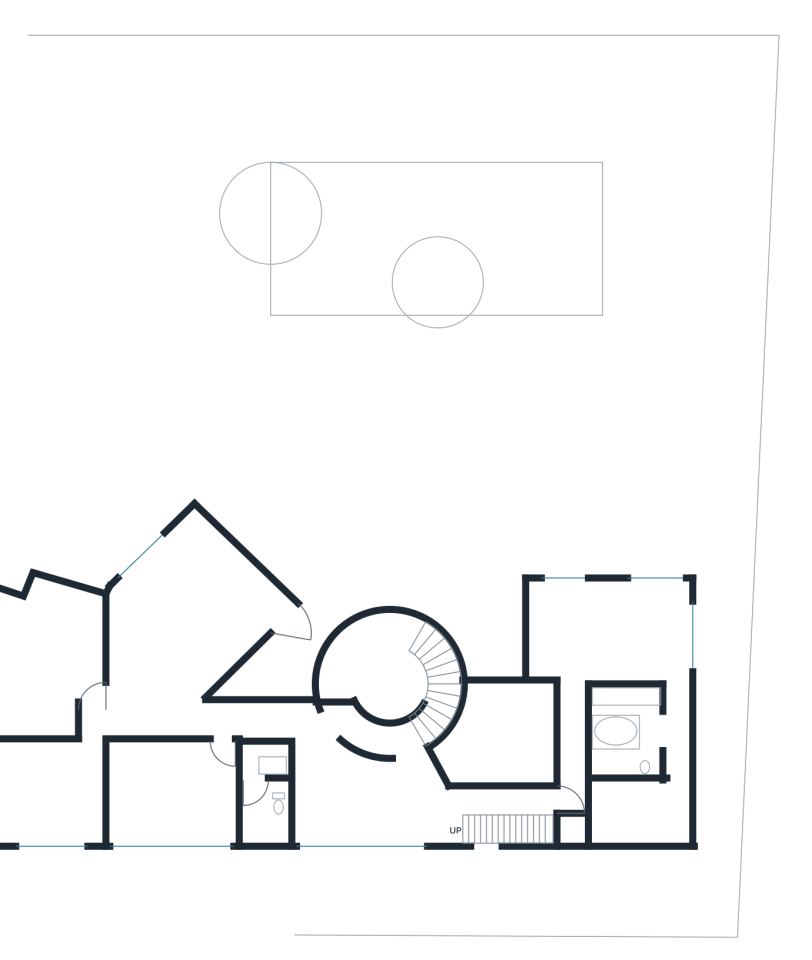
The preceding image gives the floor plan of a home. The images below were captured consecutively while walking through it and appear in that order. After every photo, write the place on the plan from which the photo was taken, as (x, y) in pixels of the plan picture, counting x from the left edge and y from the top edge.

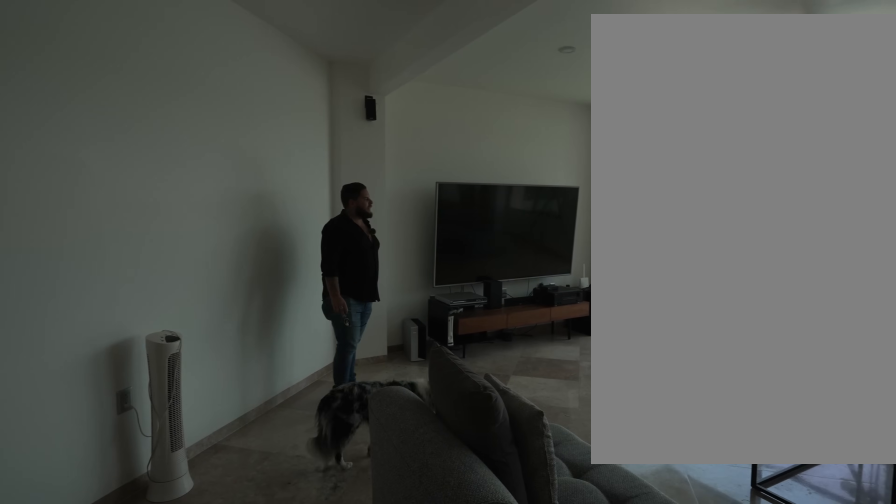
(167, 700)
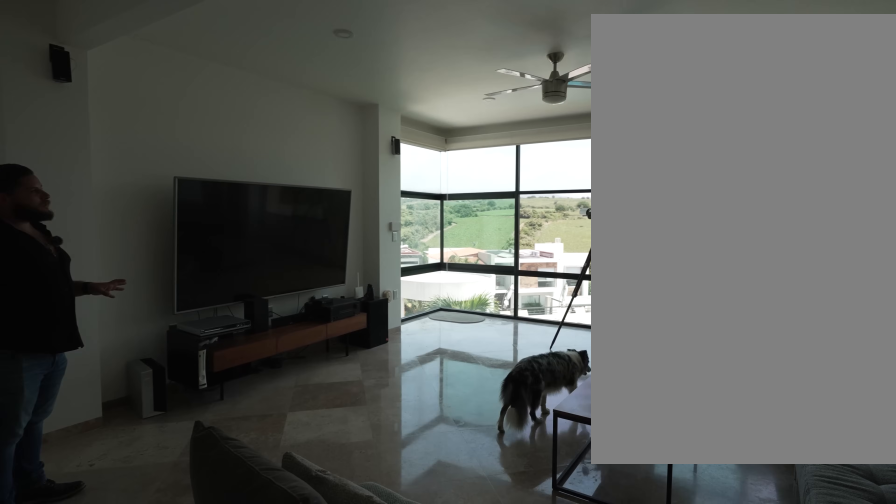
(169, 667)
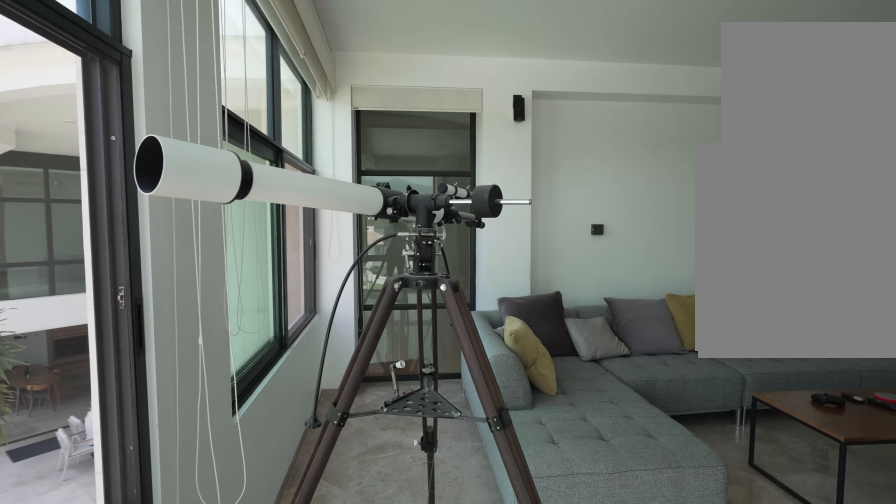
(189, 556)
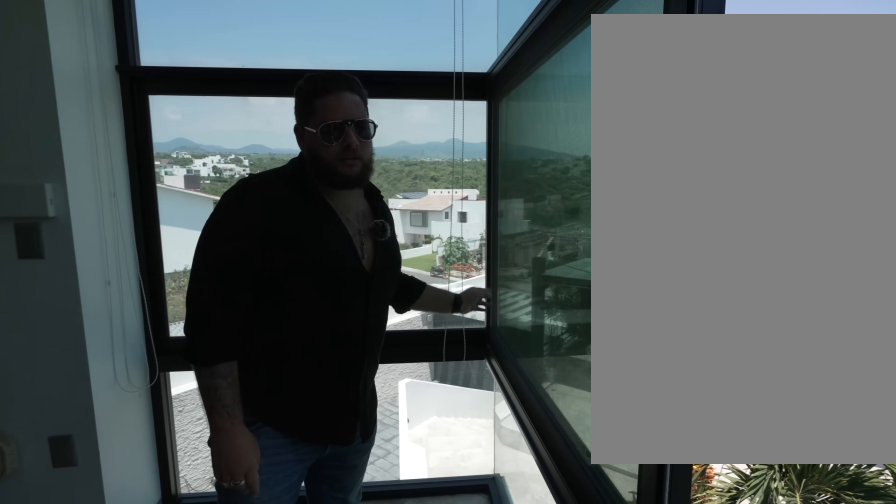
(195, 545)
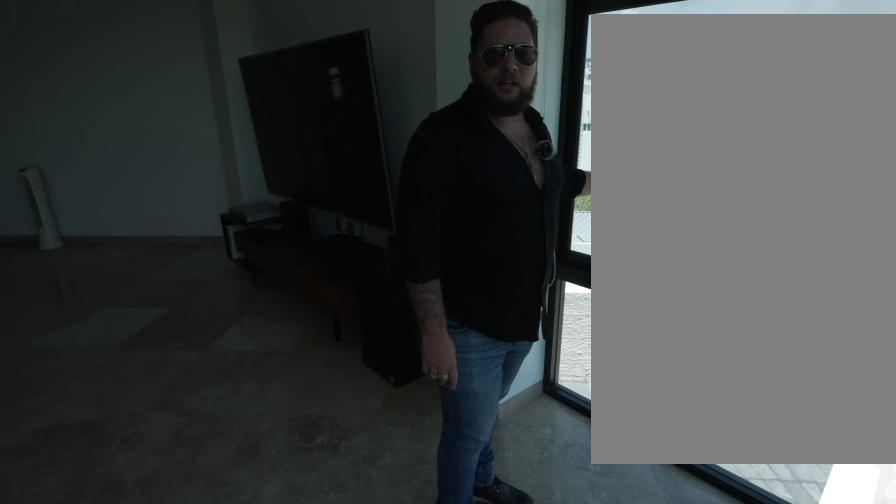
(195, 545)
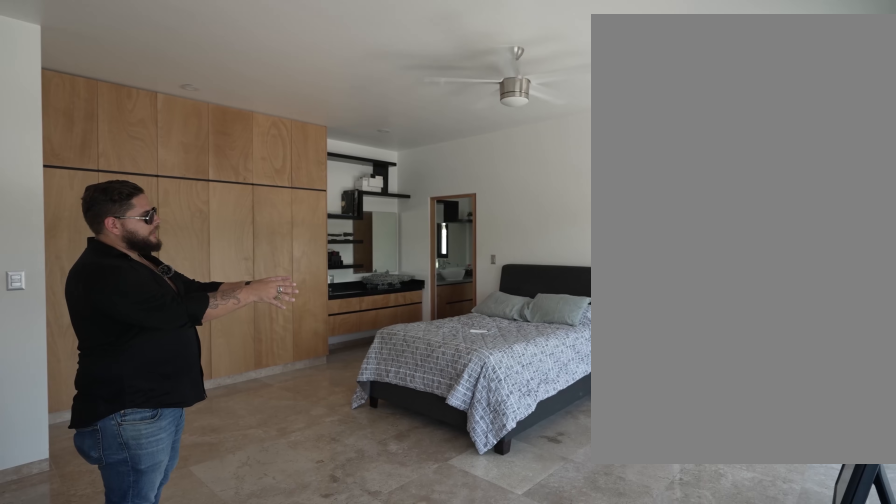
(53, 622)
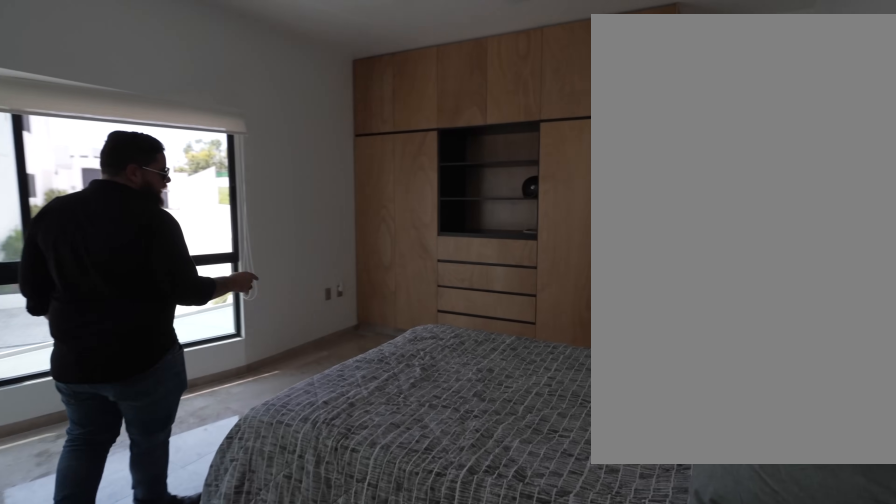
(80, 754)
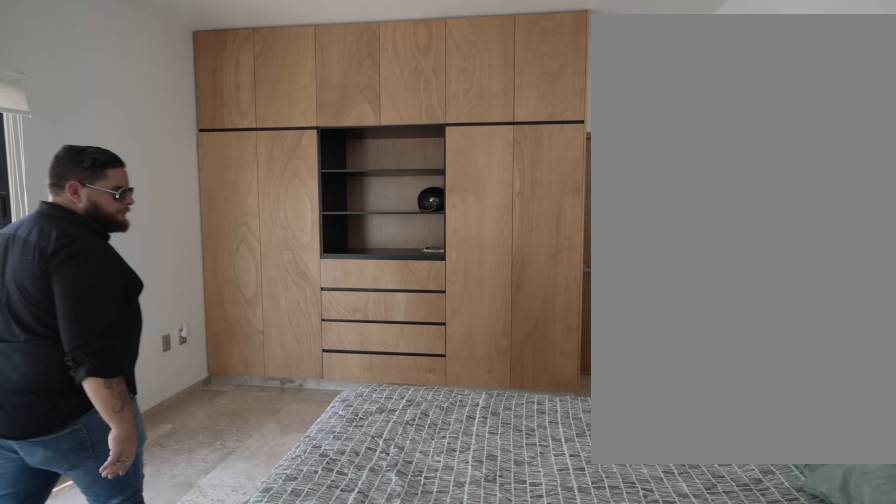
(70, 772)
